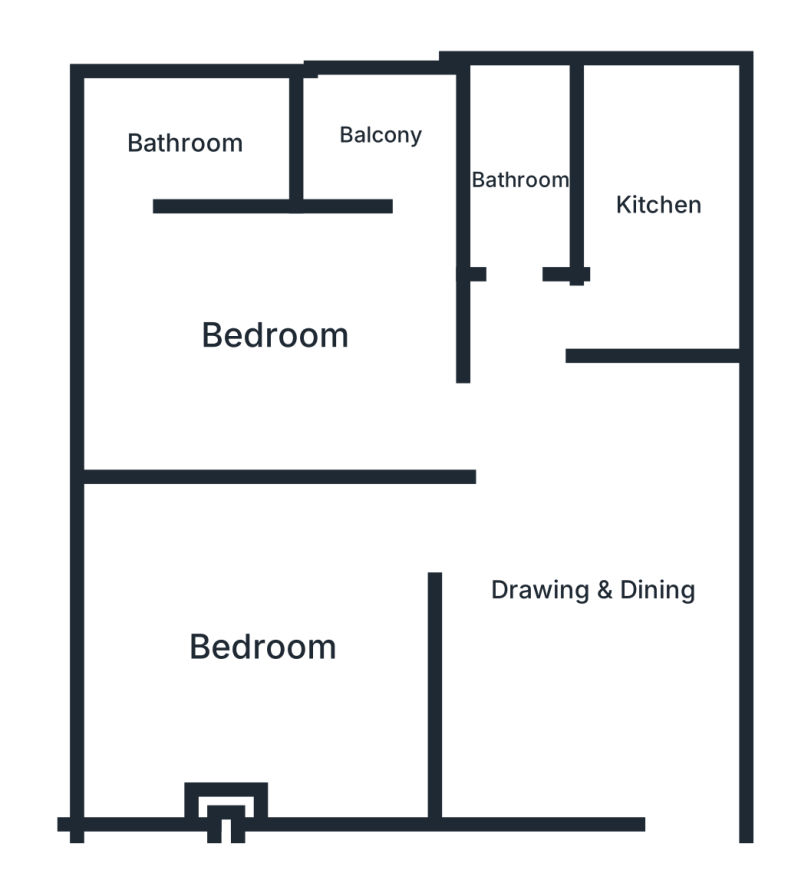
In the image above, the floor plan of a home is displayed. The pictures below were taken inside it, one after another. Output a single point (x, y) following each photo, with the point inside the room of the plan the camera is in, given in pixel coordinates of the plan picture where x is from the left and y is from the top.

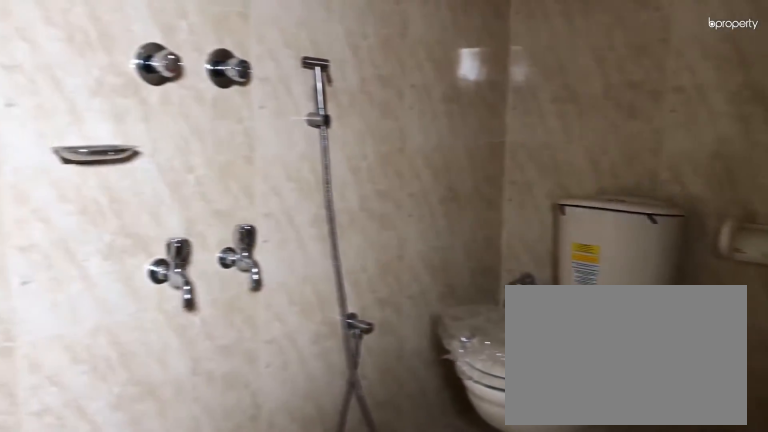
(183, 144)
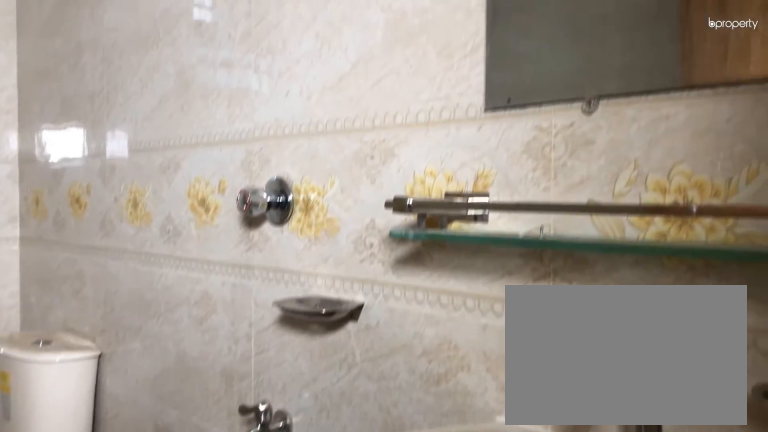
(517, 181)
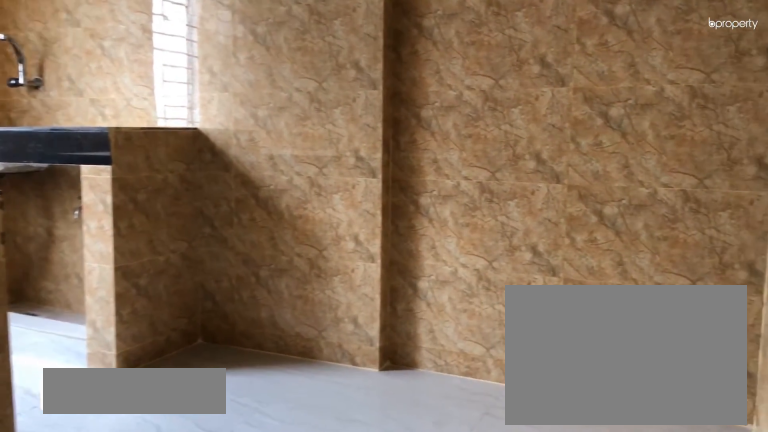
(657, 204)
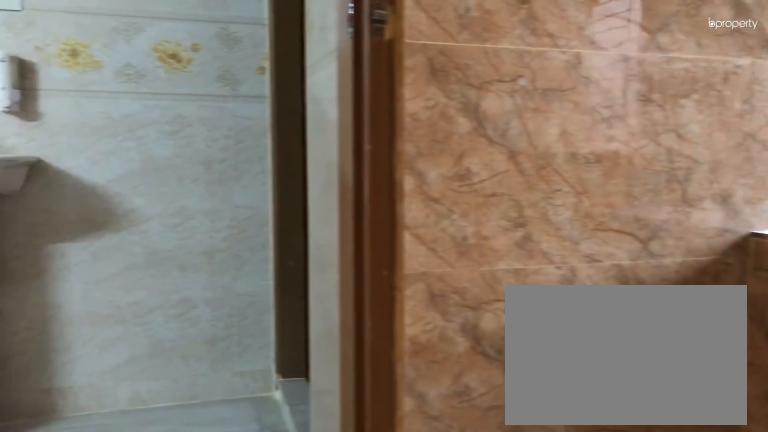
(657, 204)
